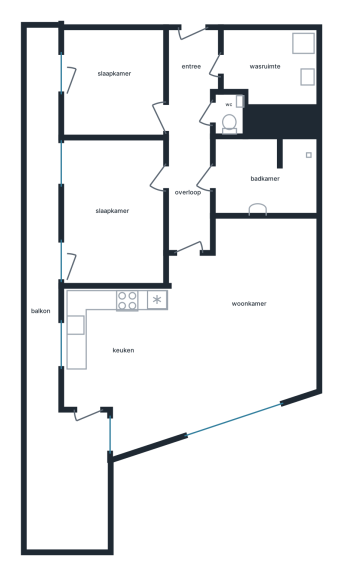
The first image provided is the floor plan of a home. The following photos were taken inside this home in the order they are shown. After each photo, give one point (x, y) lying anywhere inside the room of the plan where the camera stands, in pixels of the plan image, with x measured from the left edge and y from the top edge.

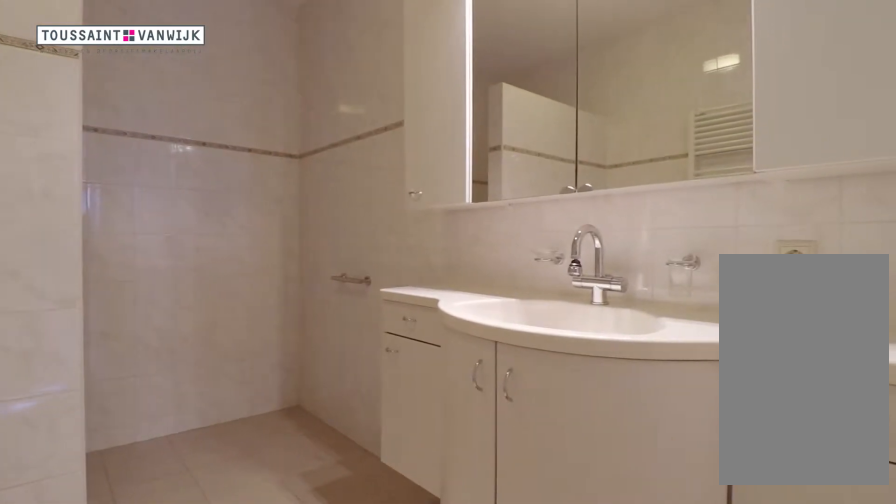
(264, 177)
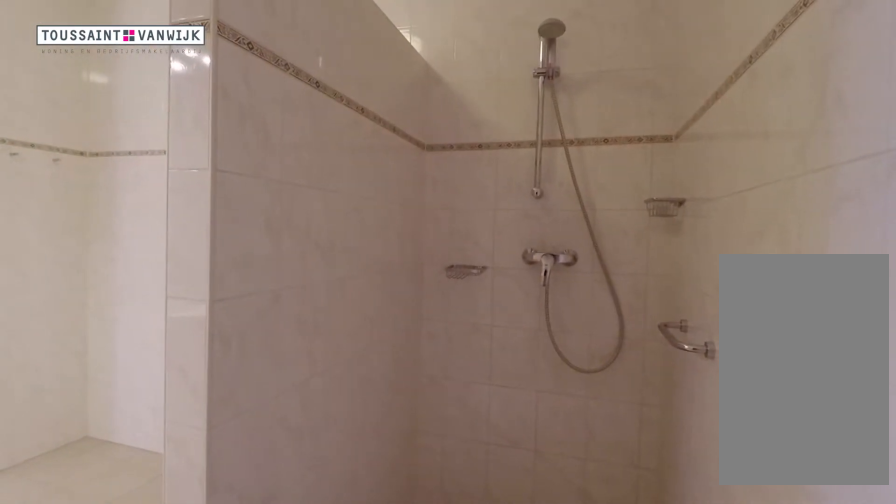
(264, 177)
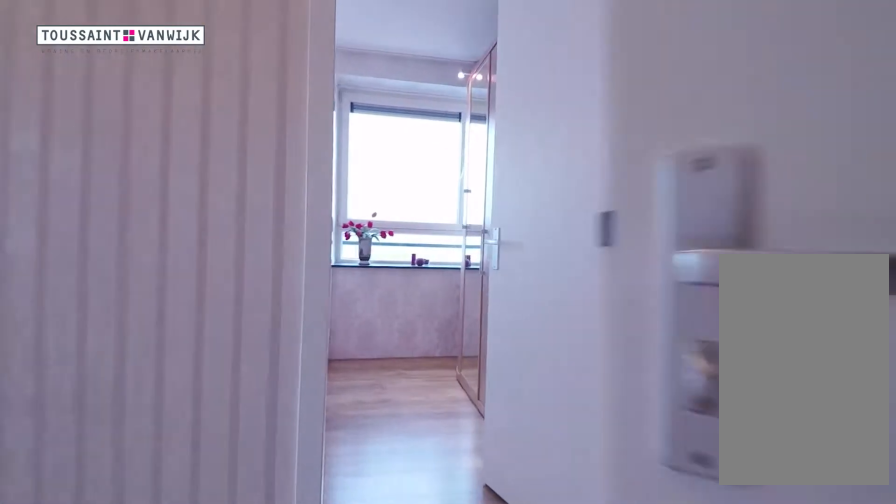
(190, 136)
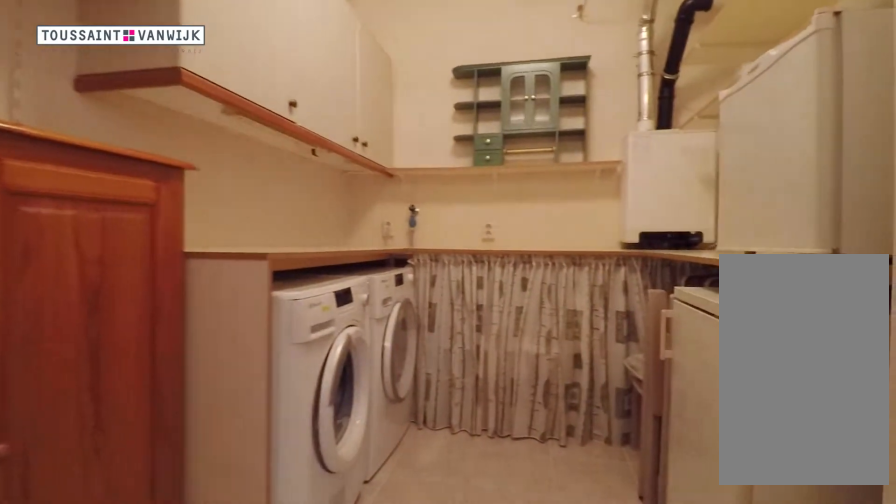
(271, 67)
